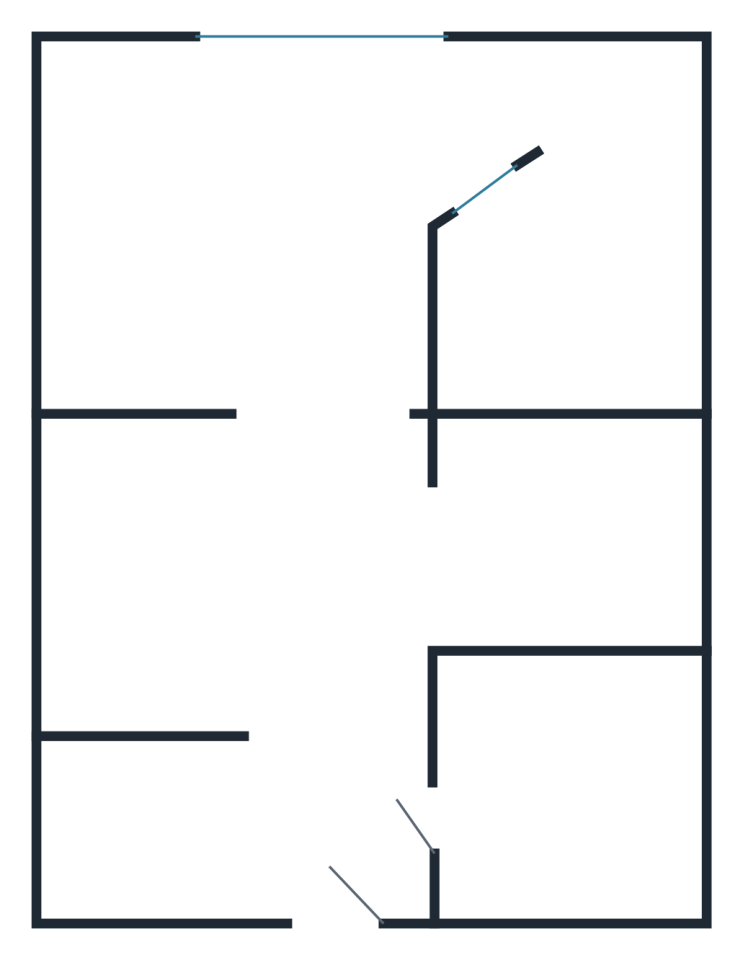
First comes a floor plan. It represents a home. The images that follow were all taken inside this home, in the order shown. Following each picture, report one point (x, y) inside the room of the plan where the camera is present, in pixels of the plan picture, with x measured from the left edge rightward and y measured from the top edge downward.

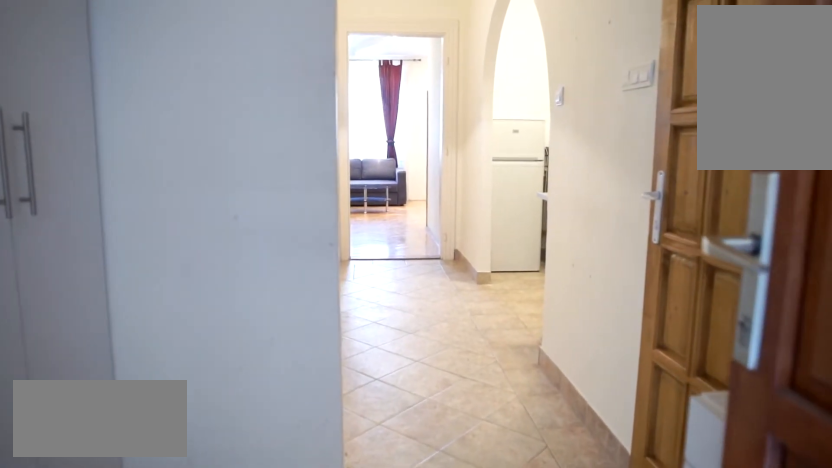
(287, 818)
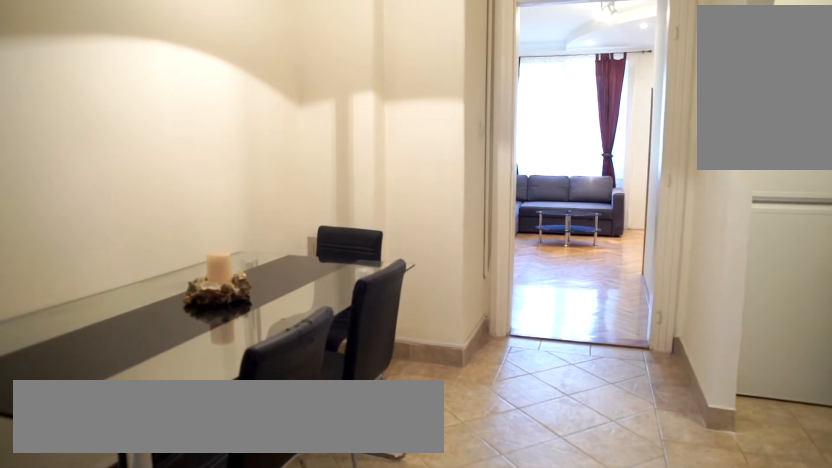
(262, 599)
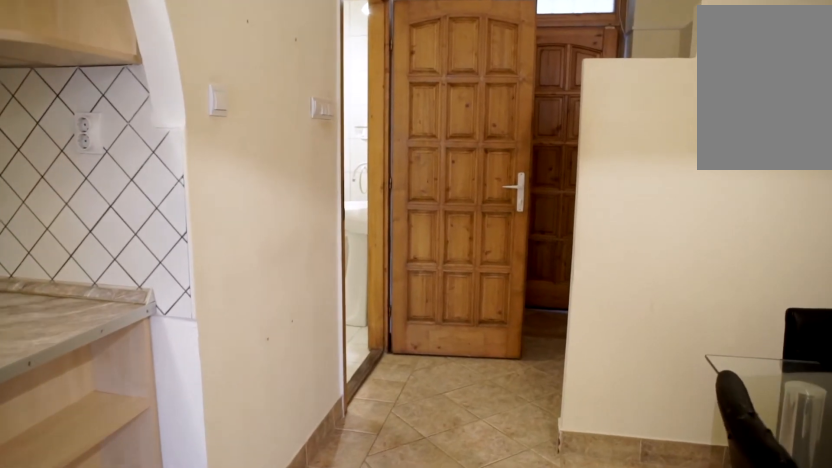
(263, 600)
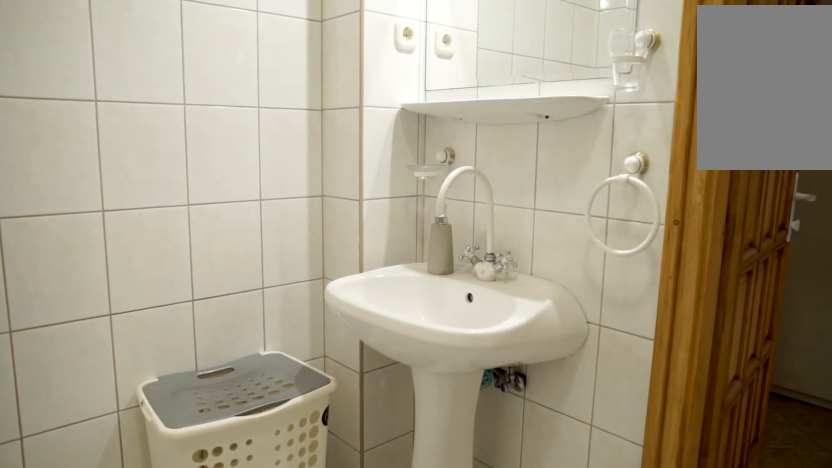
(541, 786)
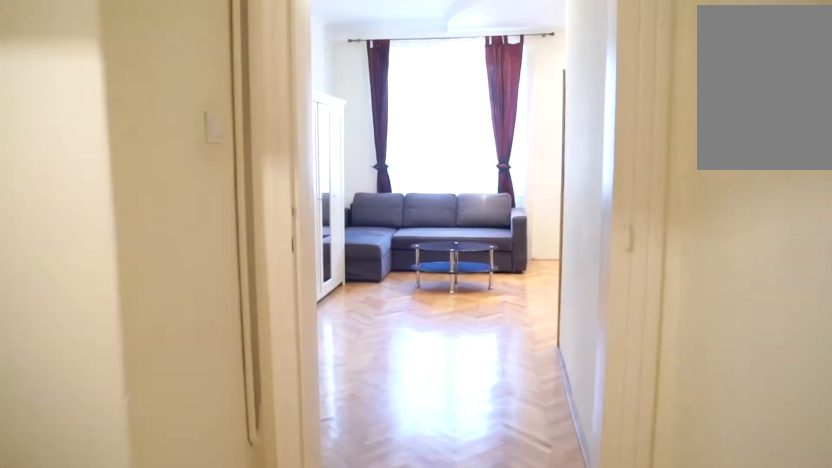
(263, 600)
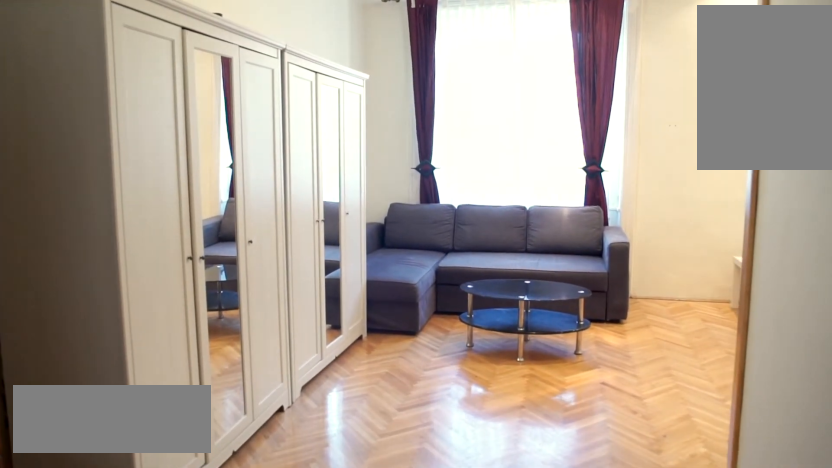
(290, 245)
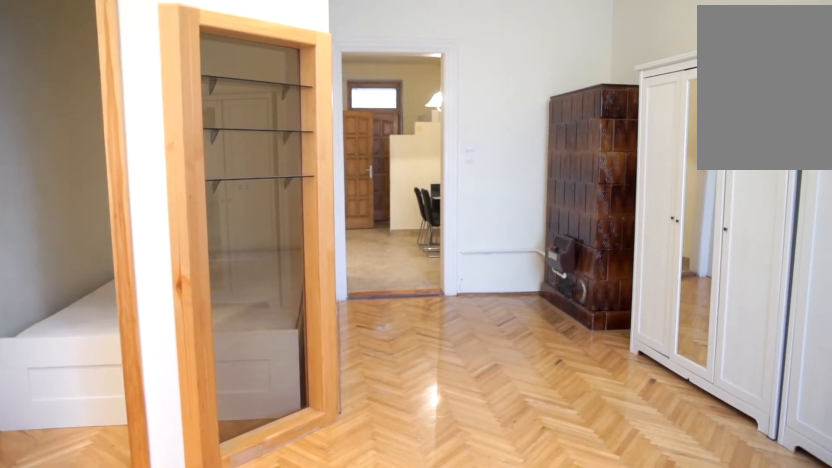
(288, 245)
